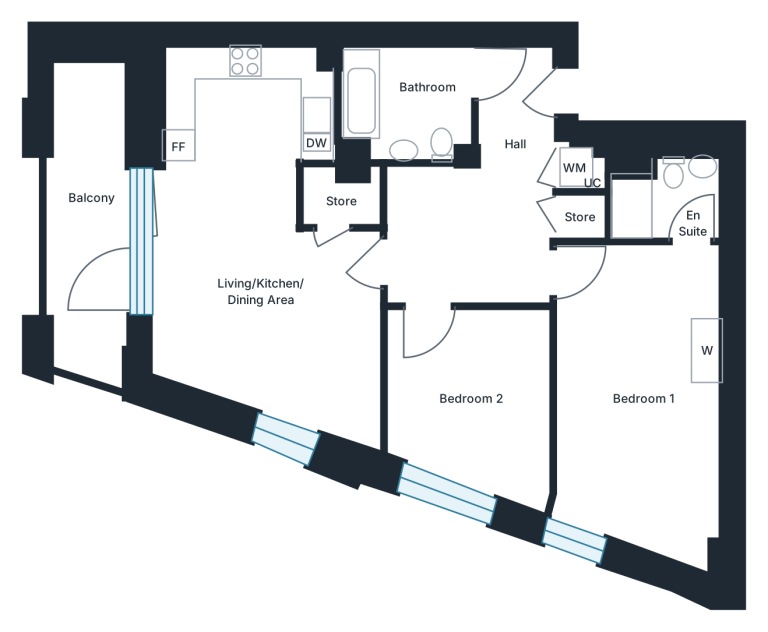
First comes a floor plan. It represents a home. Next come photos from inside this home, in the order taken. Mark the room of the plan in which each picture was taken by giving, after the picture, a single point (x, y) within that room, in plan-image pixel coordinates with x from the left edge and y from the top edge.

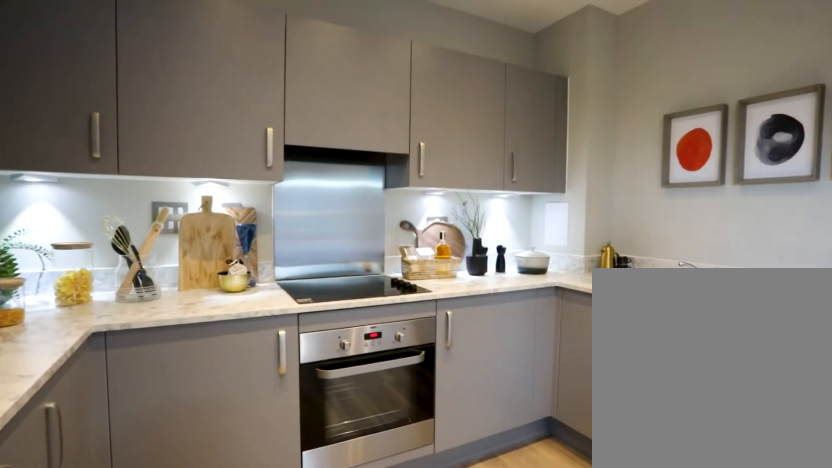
(265, 243)
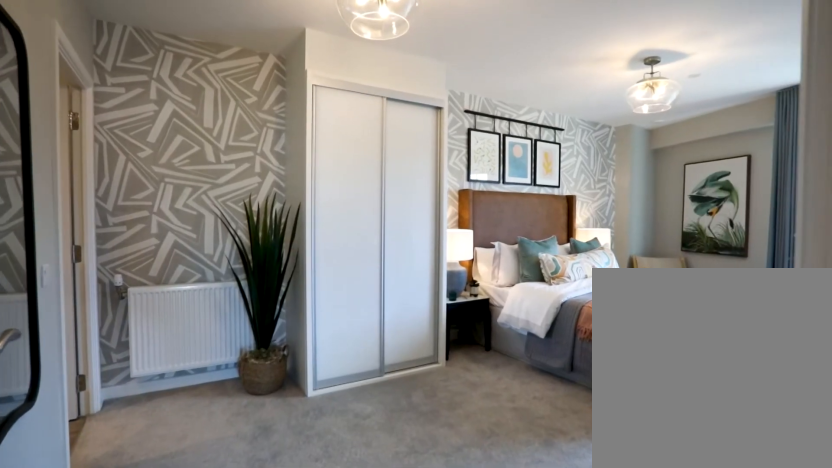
(645, 369)
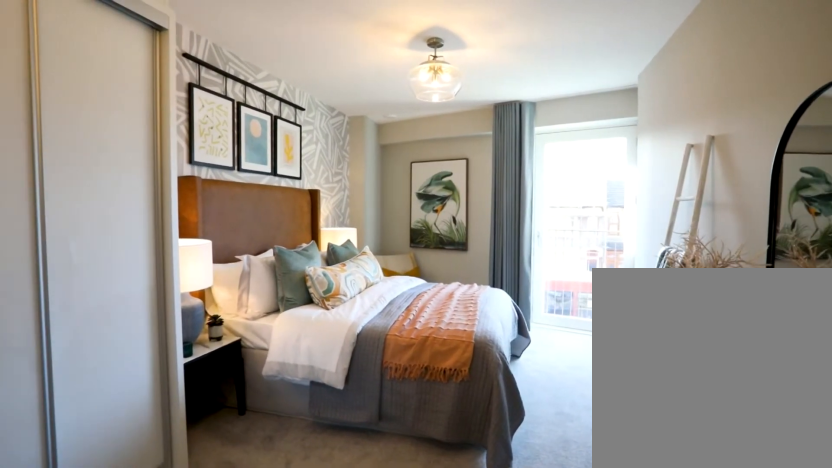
(645, 369)
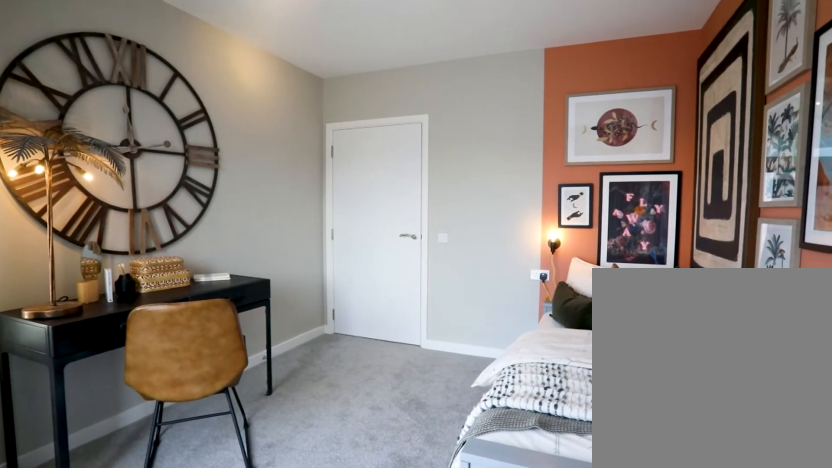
(473, 401)
